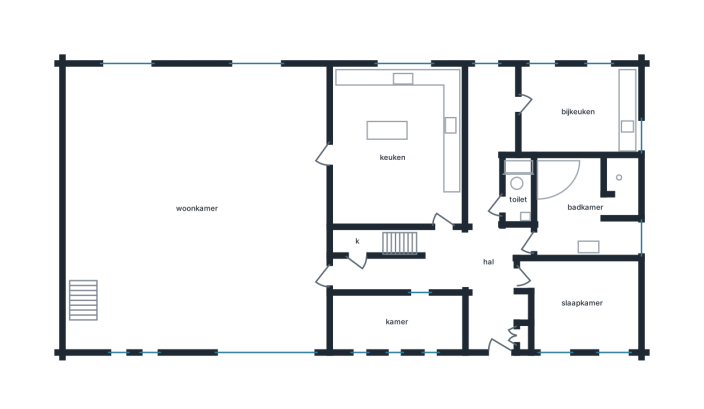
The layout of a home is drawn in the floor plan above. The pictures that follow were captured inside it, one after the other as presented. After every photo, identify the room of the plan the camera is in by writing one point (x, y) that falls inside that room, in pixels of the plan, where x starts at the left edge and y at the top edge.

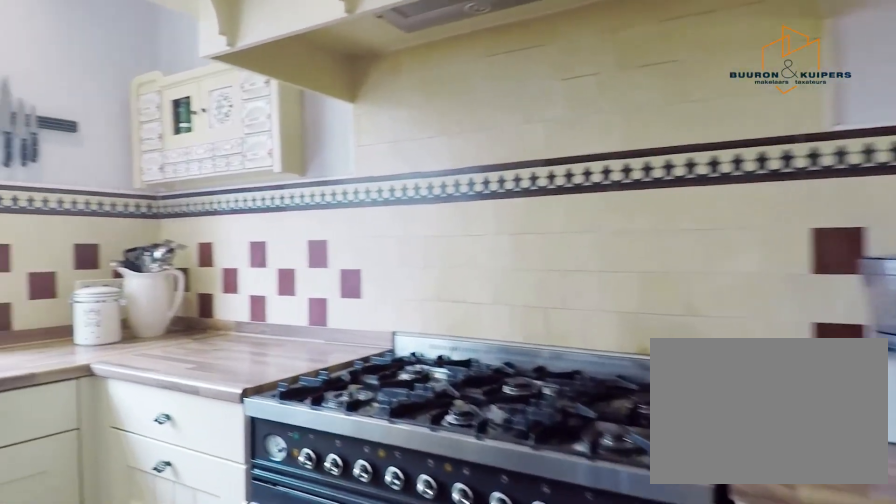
(394, 148)
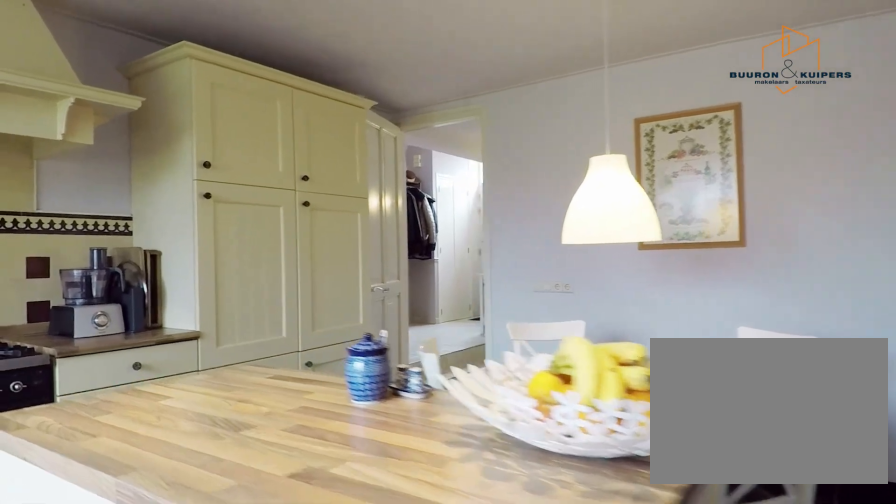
(394, 148)
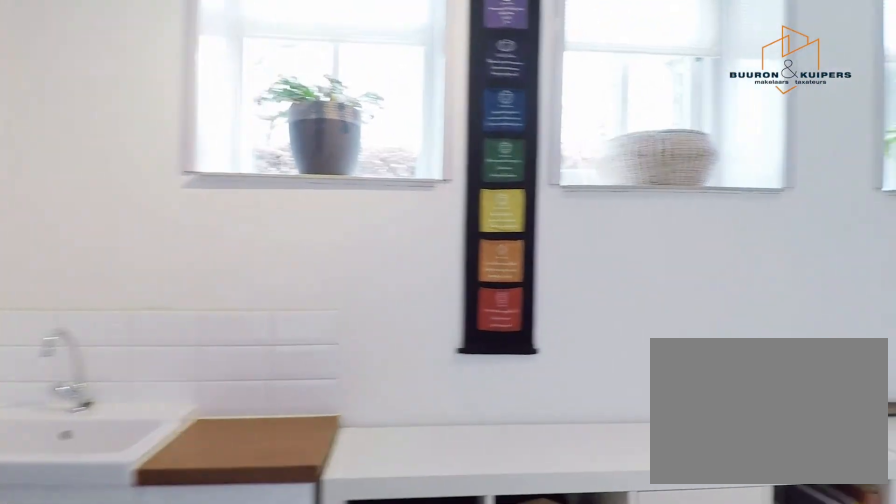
(396, 322)
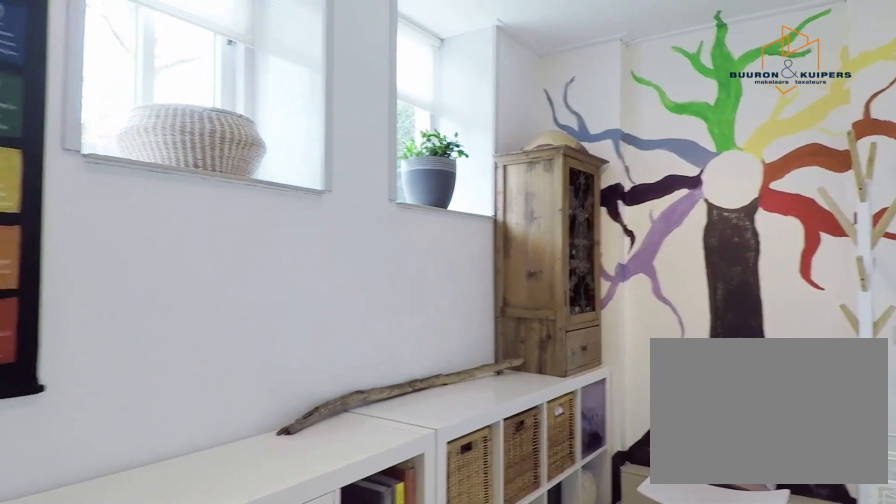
(396, 322)
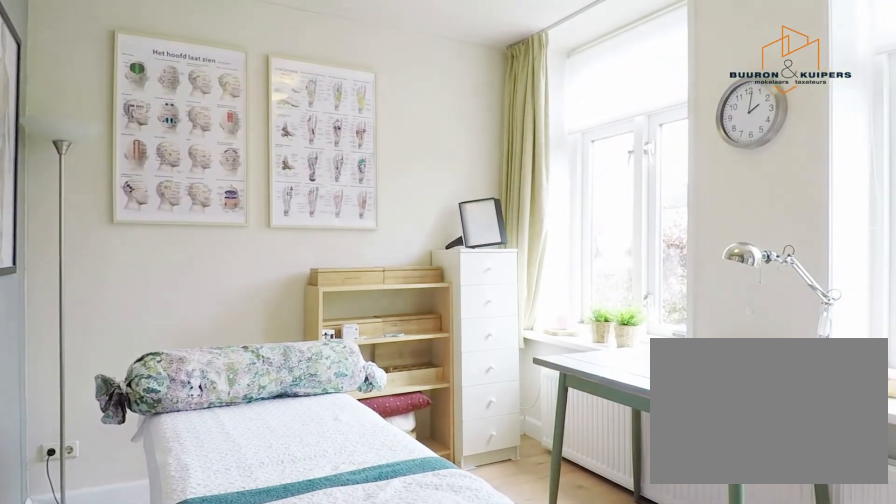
(582, 304)
